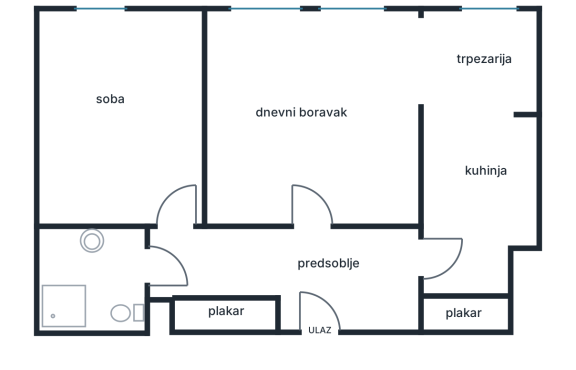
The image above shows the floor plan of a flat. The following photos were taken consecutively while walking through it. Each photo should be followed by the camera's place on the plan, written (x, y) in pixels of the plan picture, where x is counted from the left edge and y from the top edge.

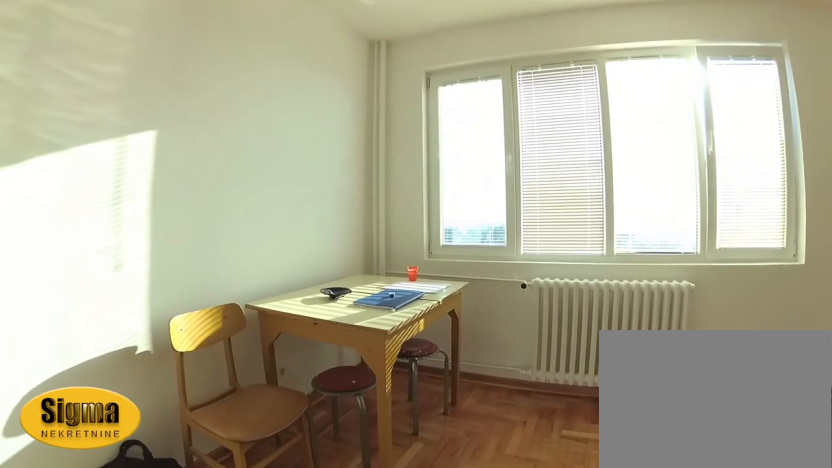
(272, 148)
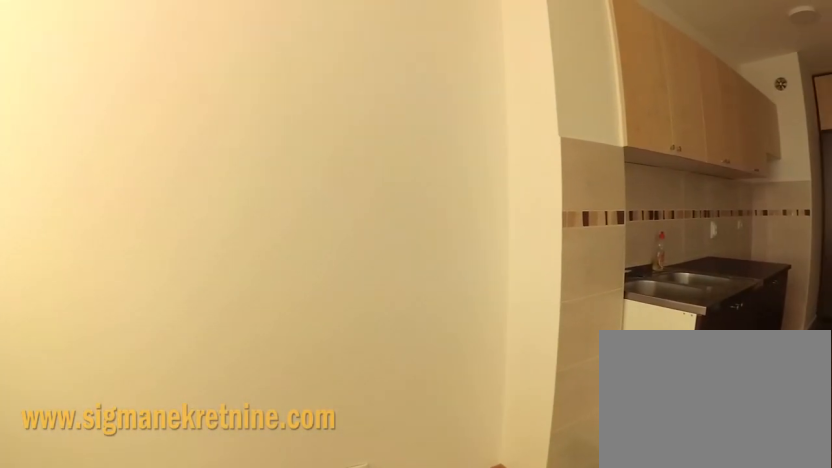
(469, 46)
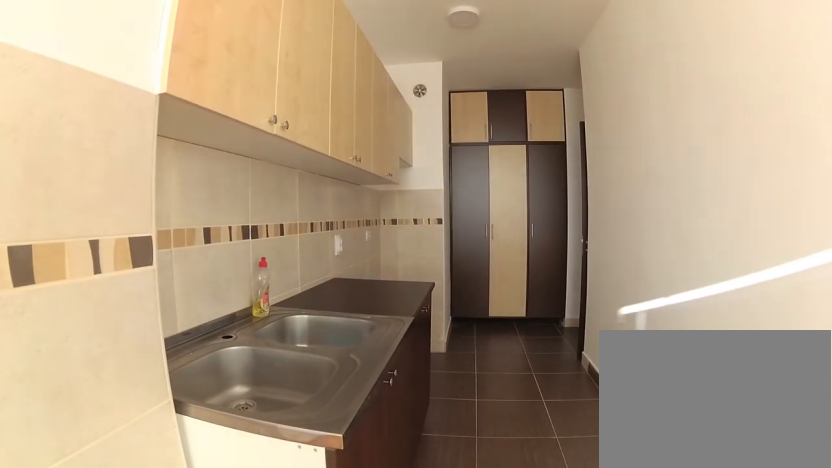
(477, 90)
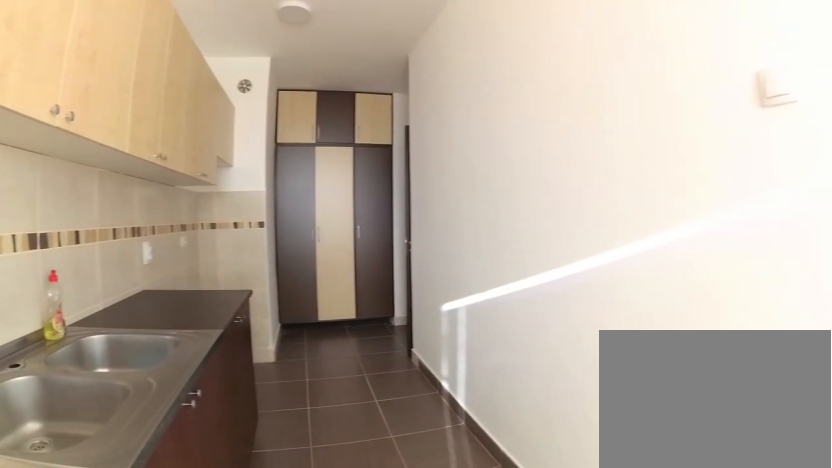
(473, 84)
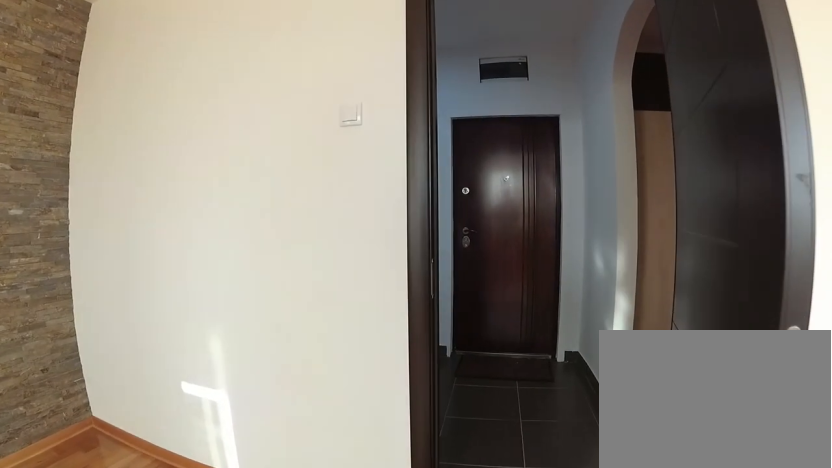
(318, 158)
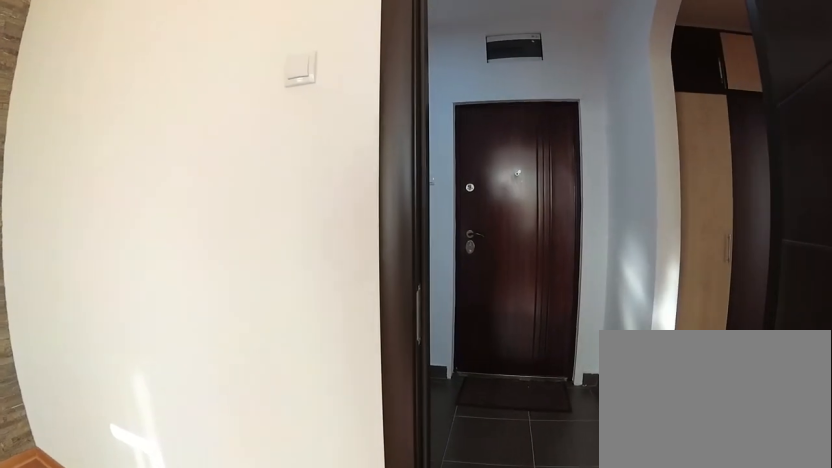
(317, 172)
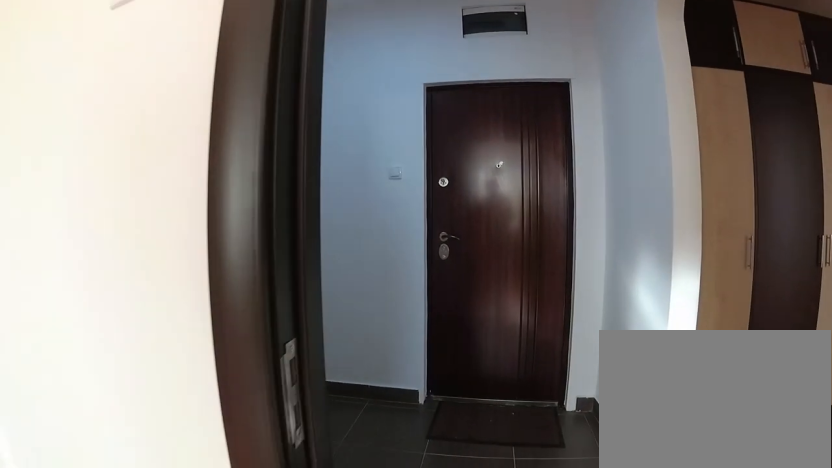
(315, 188)
